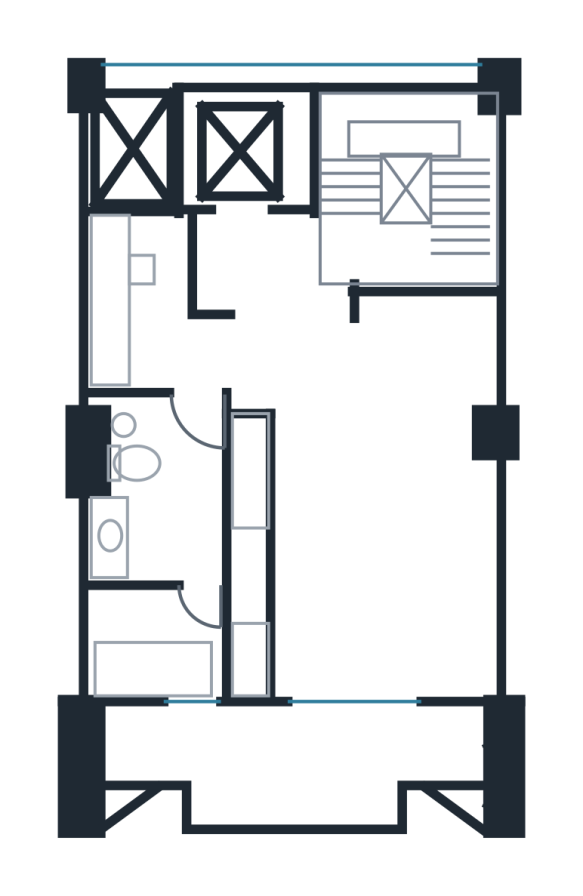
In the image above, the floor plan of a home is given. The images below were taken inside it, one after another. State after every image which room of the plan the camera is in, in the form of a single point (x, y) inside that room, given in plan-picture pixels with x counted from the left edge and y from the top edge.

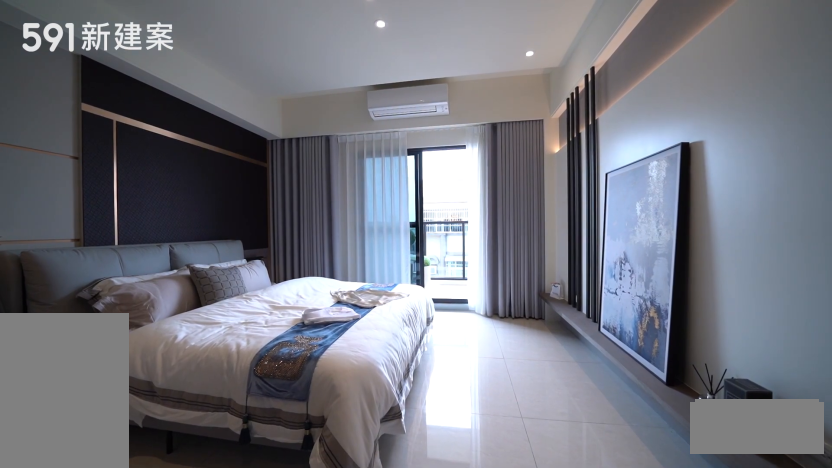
(367, 577)
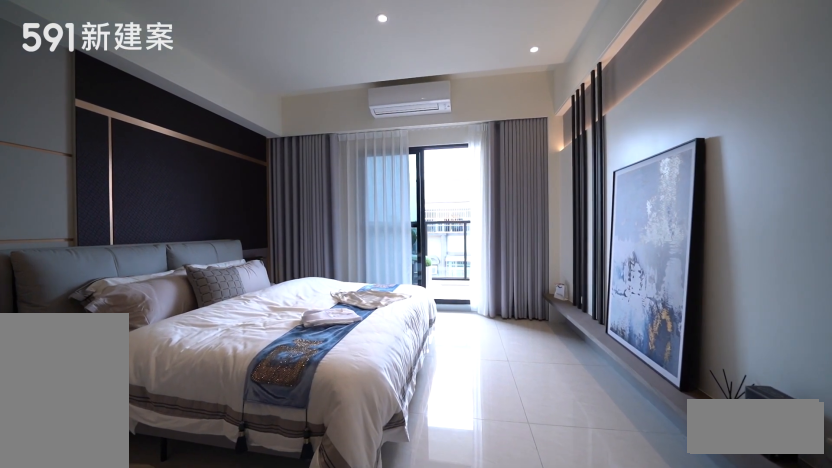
(367, 577)
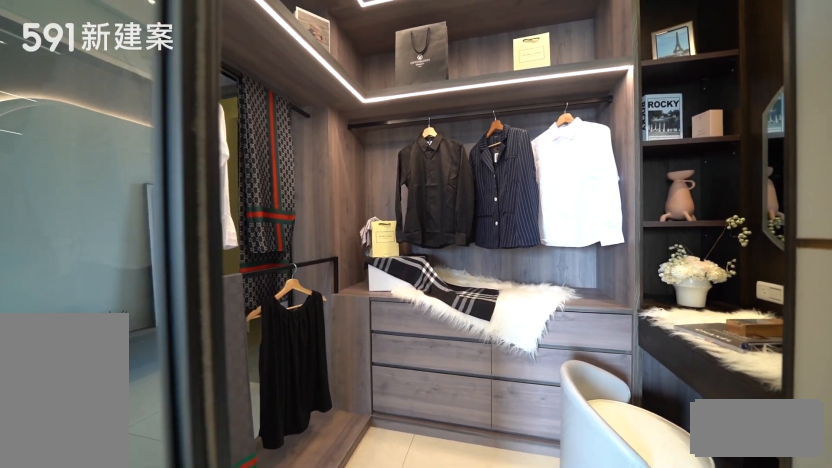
(421, 369)
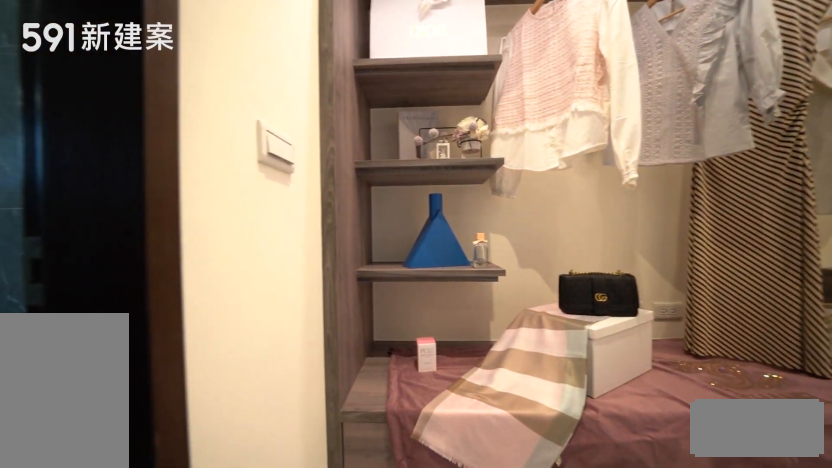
(142, 304)
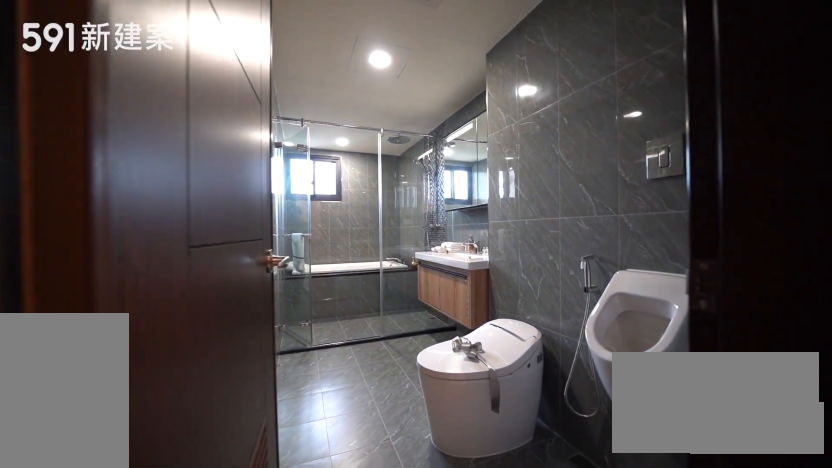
(153, 543)
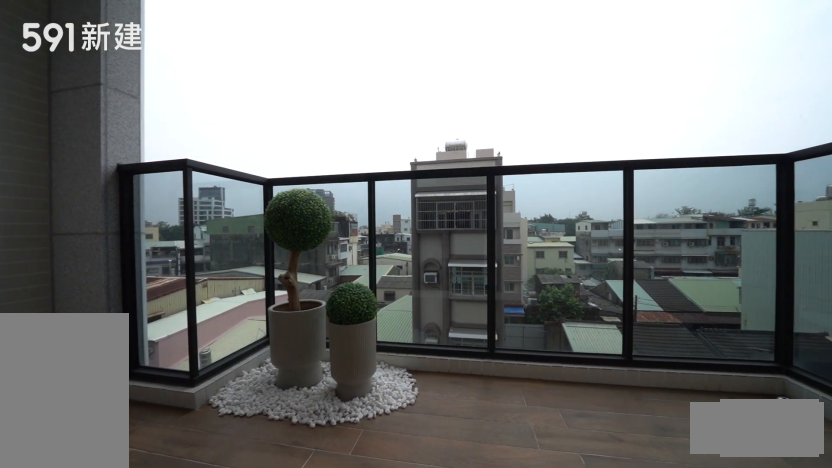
(292, 765)
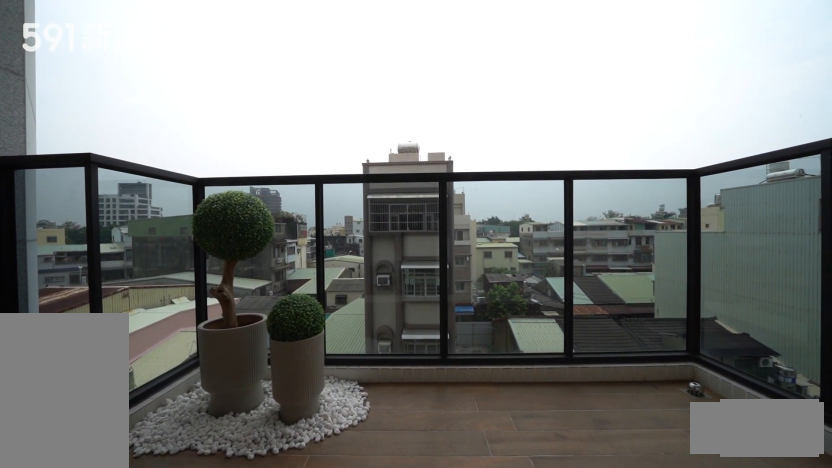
(292, 765)
